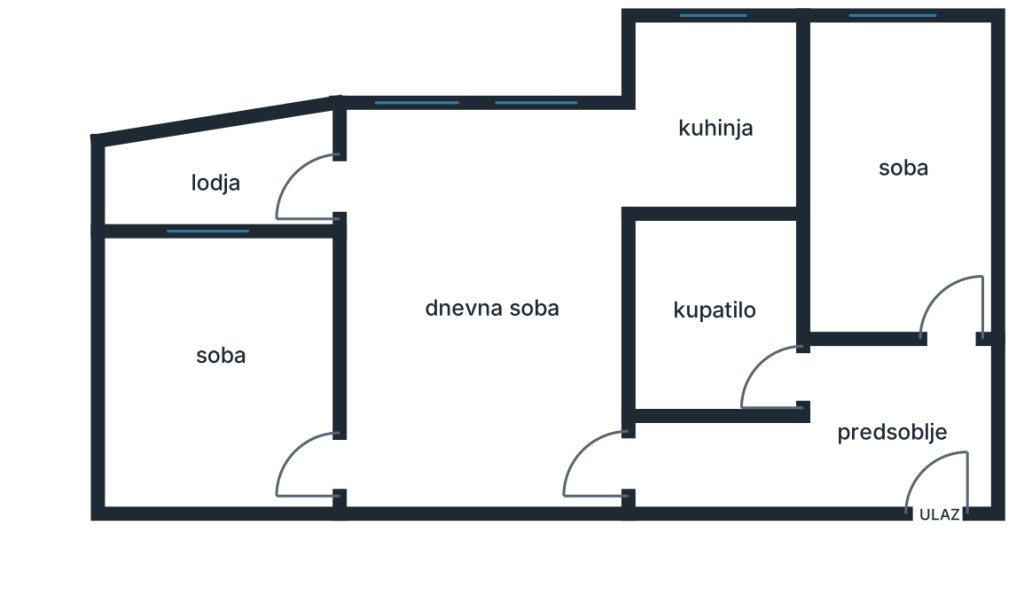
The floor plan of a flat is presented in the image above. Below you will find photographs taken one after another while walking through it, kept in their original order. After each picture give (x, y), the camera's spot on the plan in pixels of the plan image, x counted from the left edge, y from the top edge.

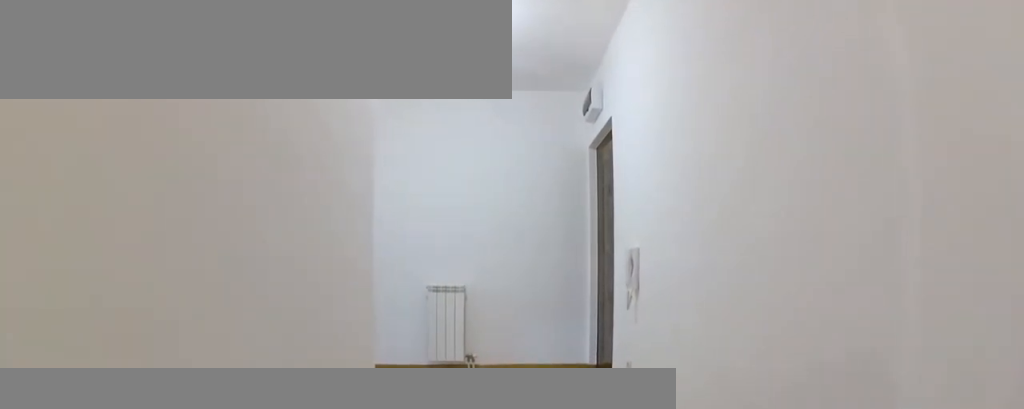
(642, 465)
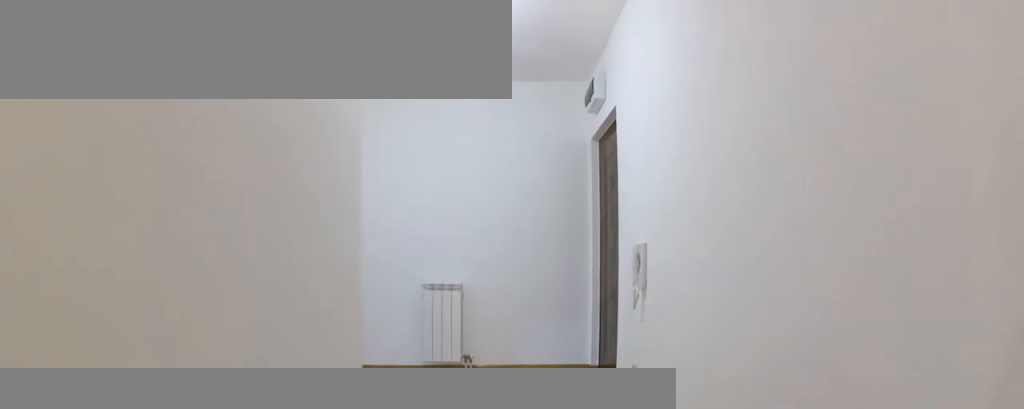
(671, 465)
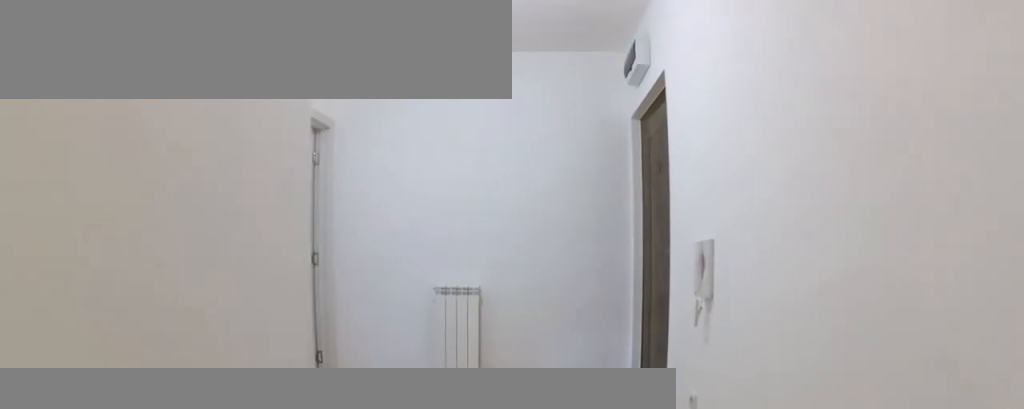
(717, 466)
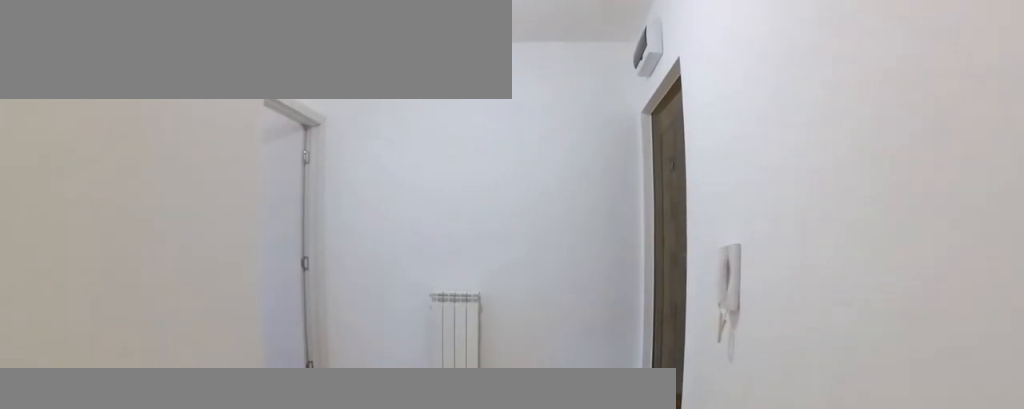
(732, 465)
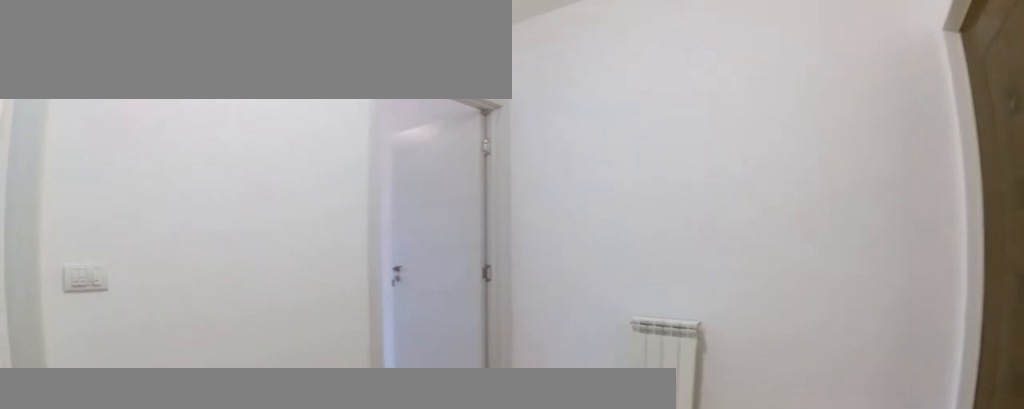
(803, 466)
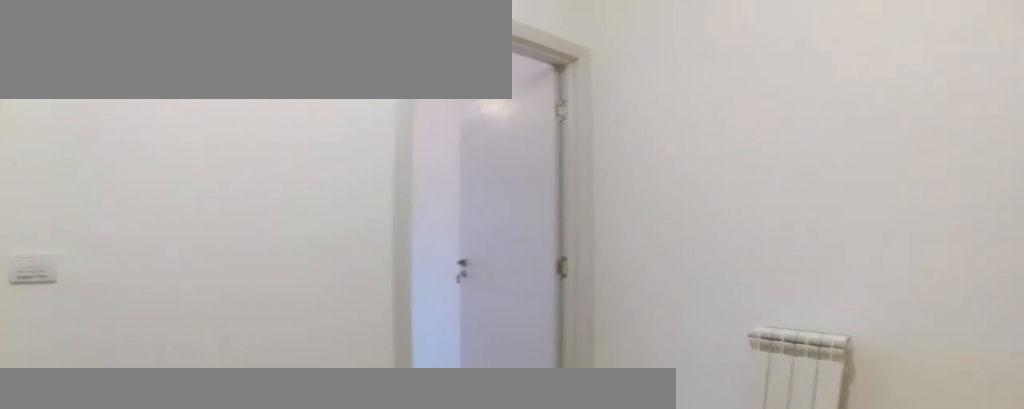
(837, 465)
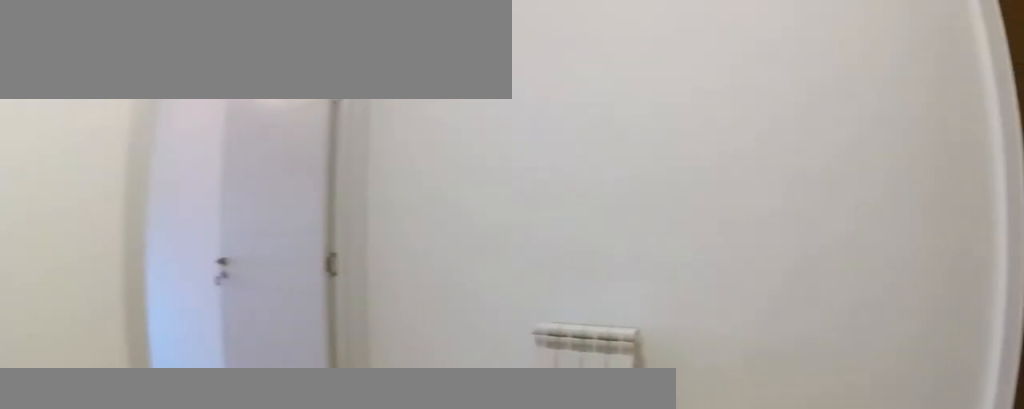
(848, 465)
